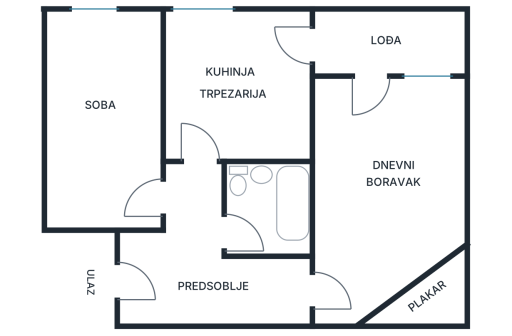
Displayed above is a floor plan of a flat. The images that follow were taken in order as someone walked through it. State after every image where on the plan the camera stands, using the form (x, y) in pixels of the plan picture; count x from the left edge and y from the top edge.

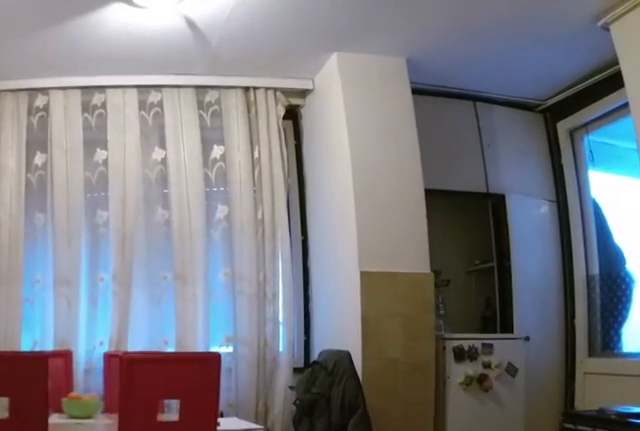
(191, 167)
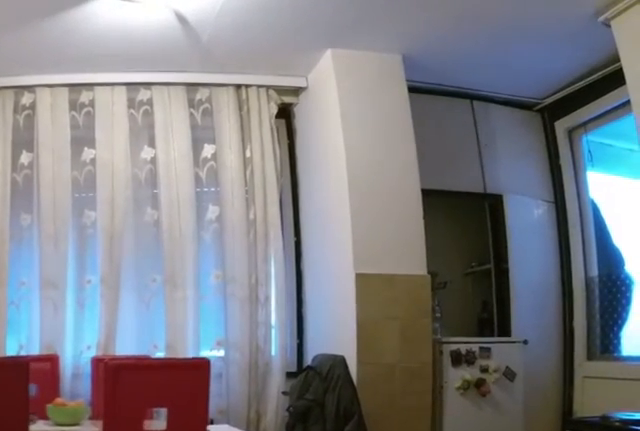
(192, 157)
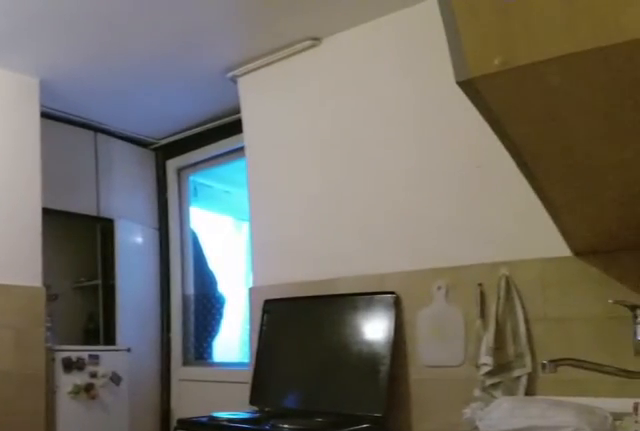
(184, 144)
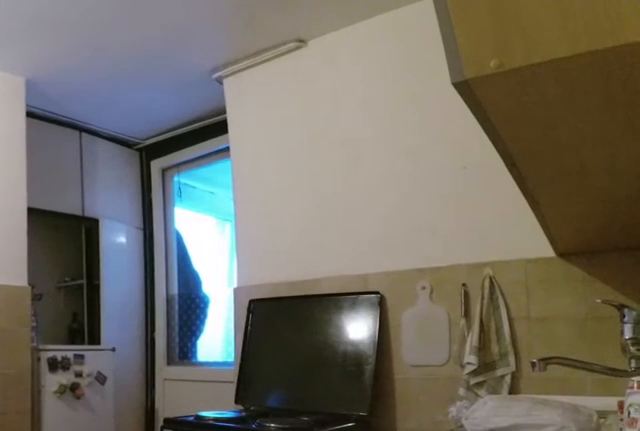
(181, 141)
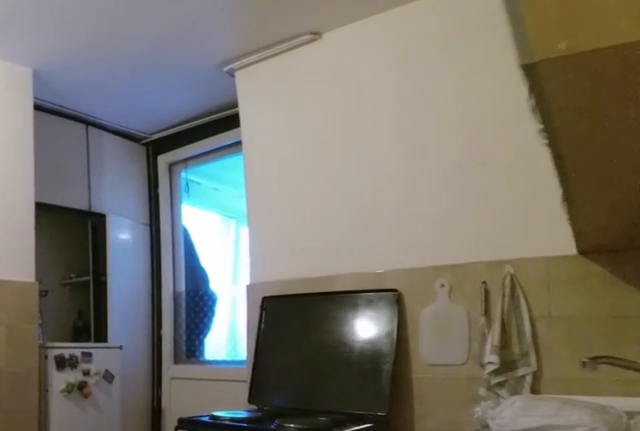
(185, 135)
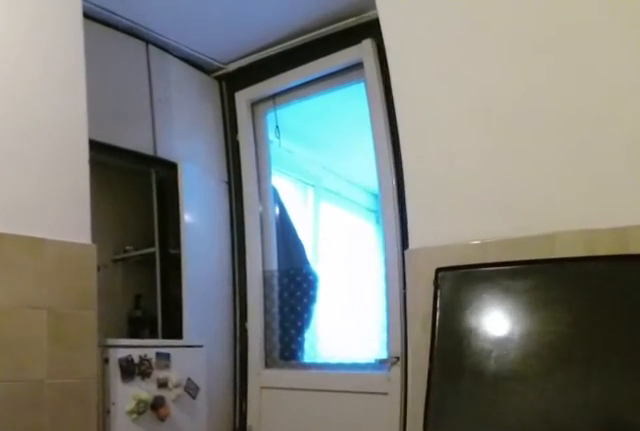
(213, 114)
